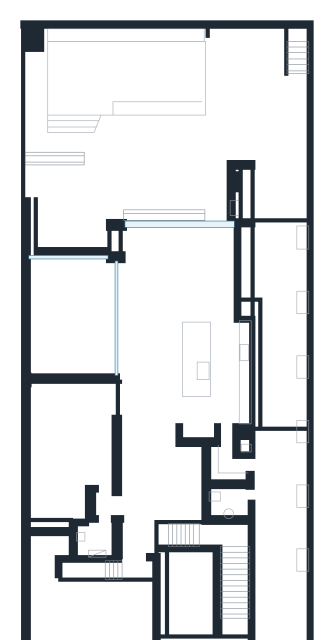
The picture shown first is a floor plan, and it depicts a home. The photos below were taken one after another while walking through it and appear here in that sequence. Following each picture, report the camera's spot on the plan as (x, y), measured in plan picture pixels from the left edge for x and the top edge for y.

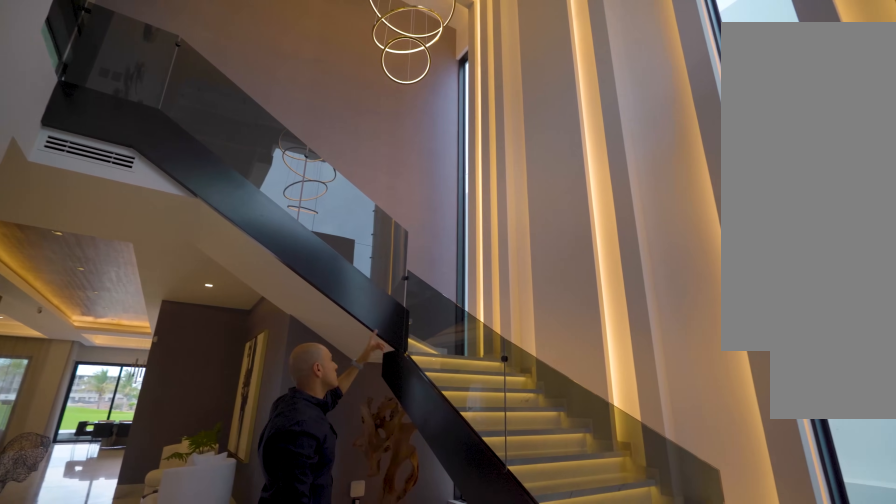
(180, 606)
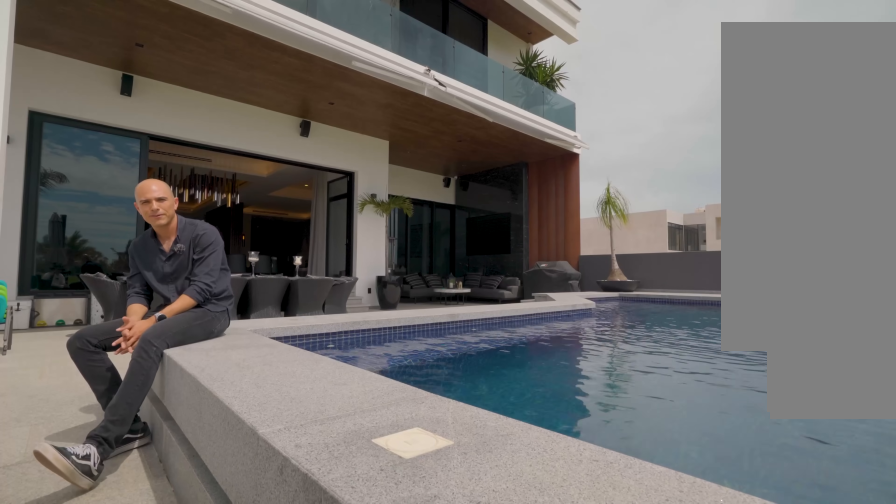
(230, 81)
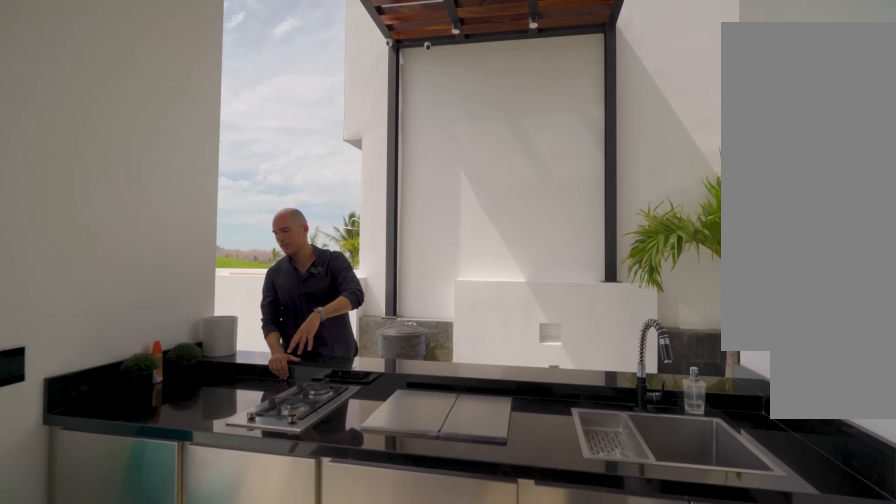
(209, 197)
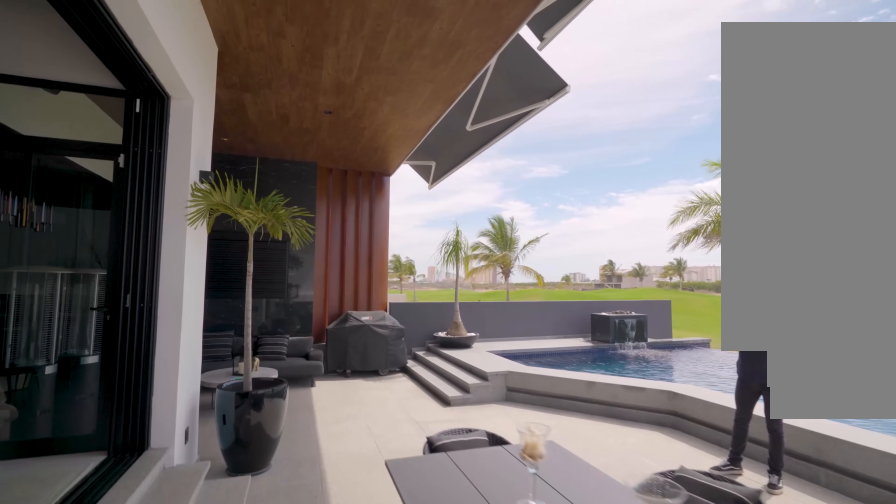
(215, 189)
